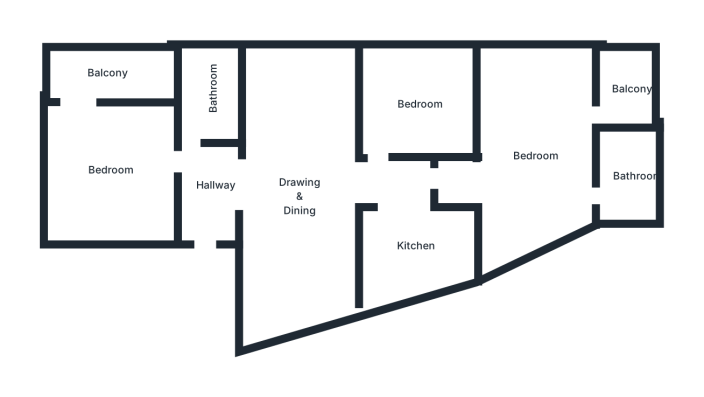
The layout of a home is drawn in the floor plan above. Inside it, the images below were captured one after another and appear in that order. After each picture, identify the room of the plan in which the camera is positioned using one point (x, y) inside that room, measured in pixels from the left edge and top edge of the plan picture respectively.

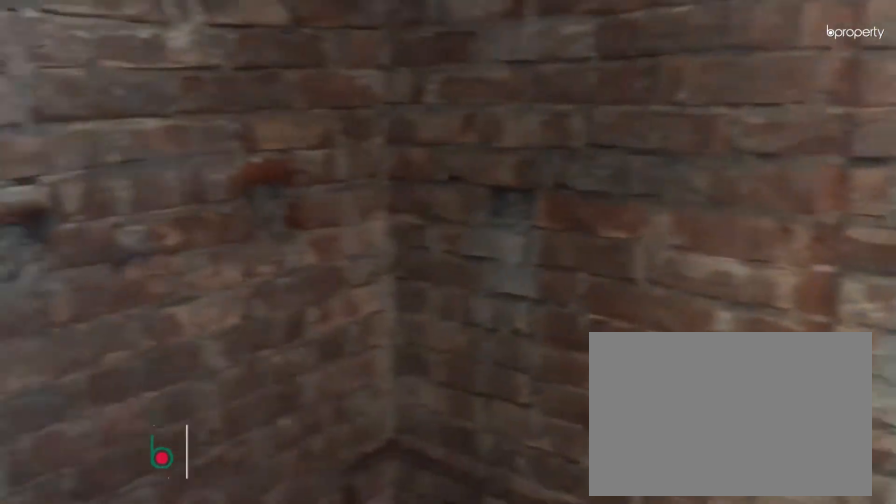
(629, 181)
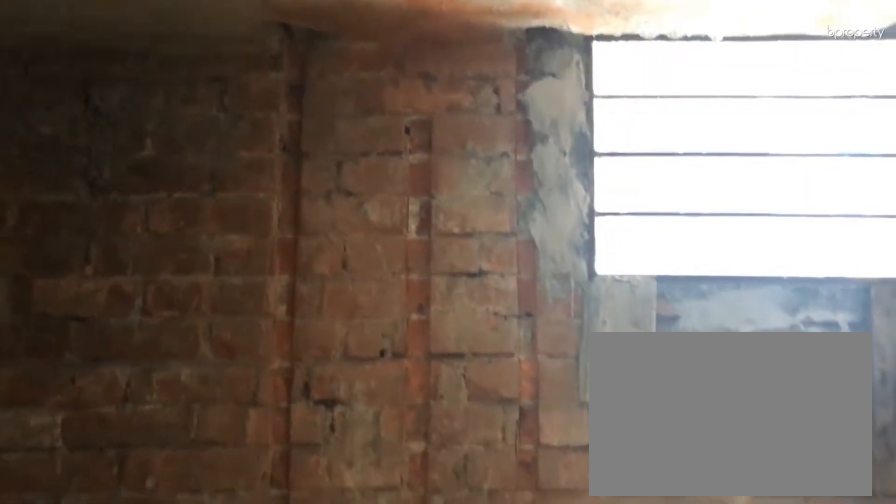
(629, 181)
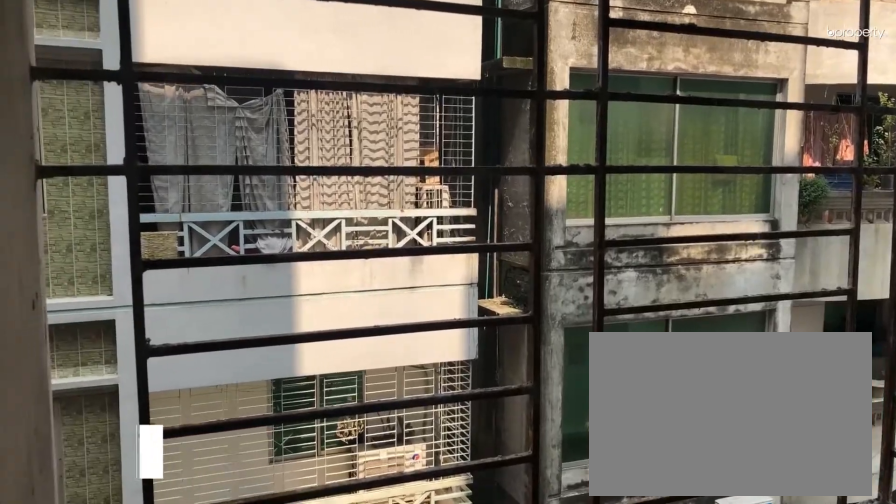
(632, 89)
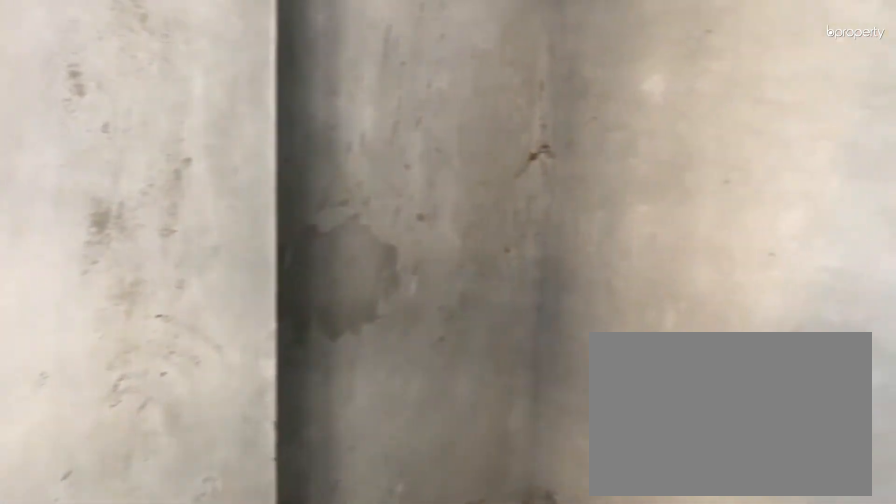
(422, 105)
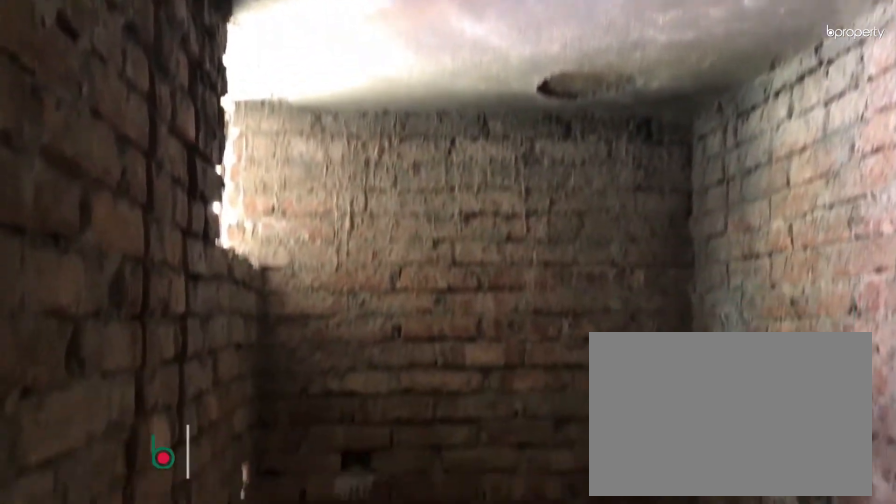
(214, 86)
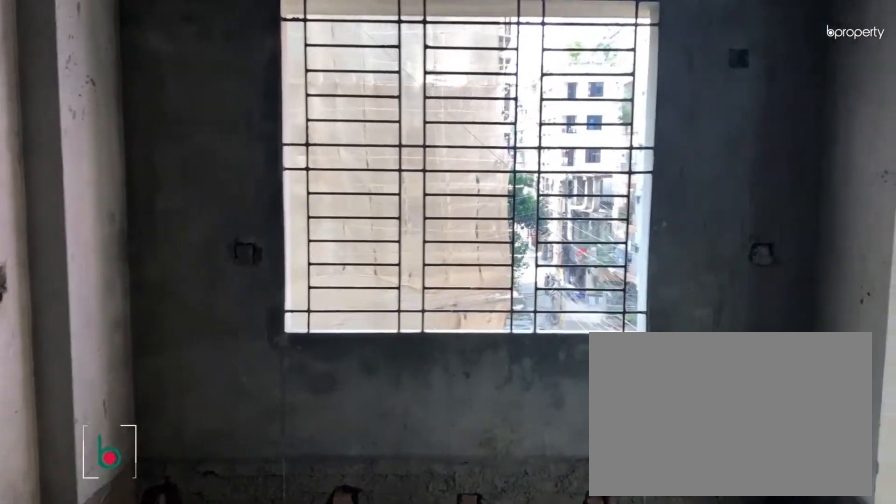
(112, 172)
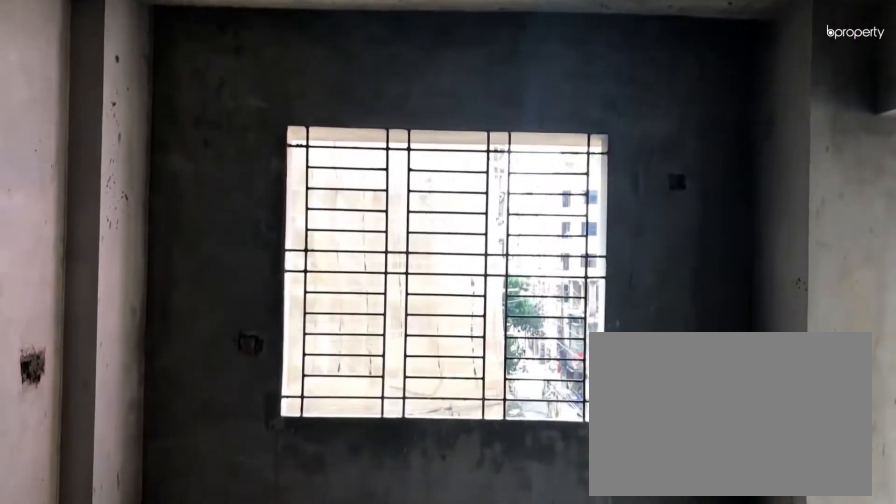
(112, 173)
